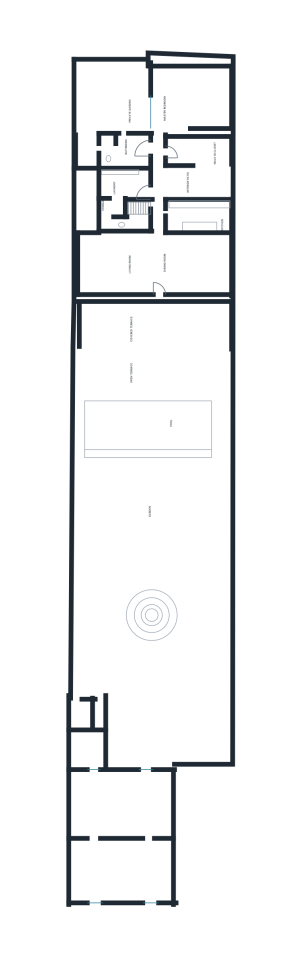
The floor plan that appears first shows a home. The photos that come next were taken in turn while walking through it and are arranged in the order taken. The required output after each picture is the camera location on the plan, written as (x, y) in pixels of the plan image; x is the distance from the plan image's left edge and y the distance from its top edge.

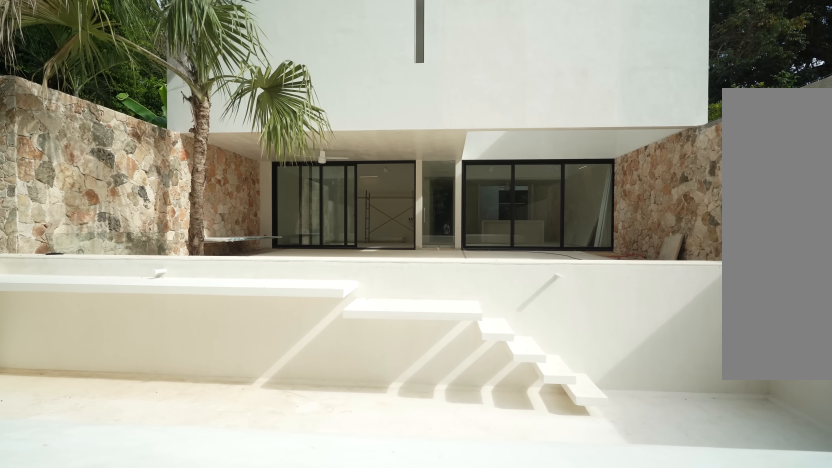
(141, 477)
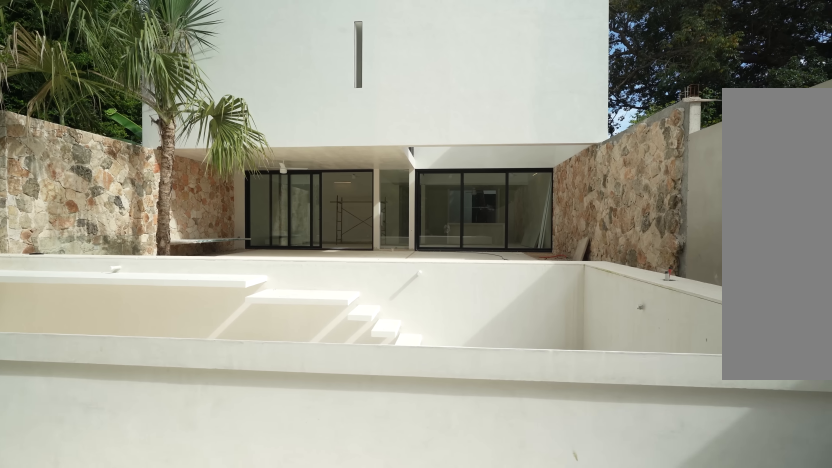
(141, 477)
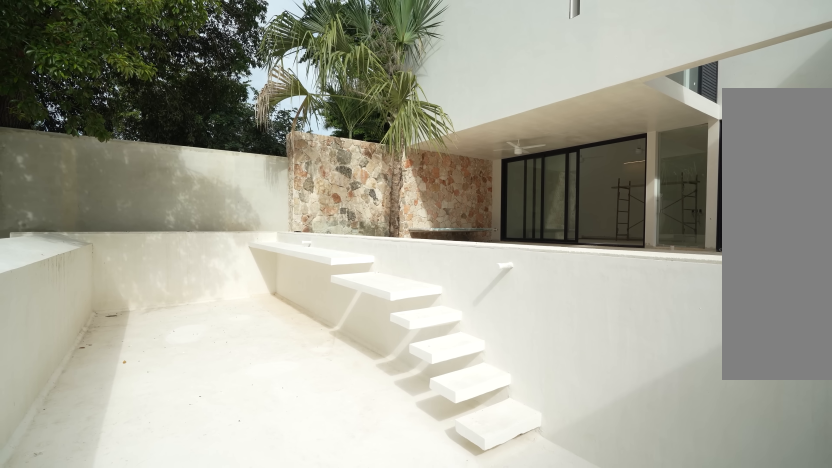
(217, 439)
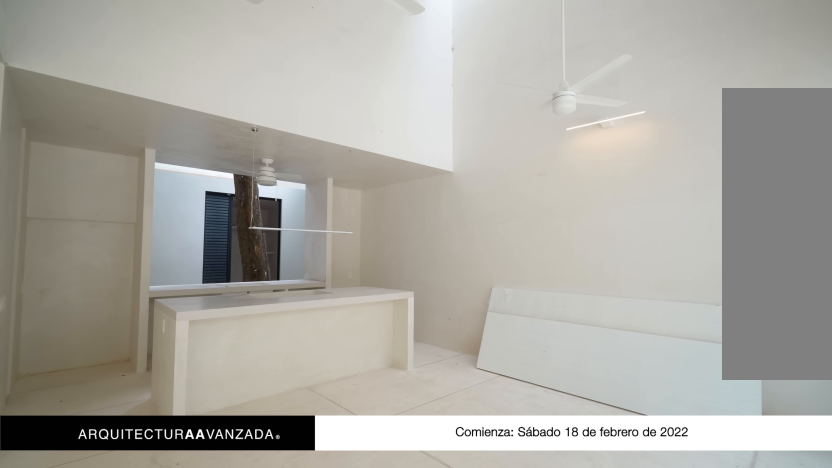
(173, 271)
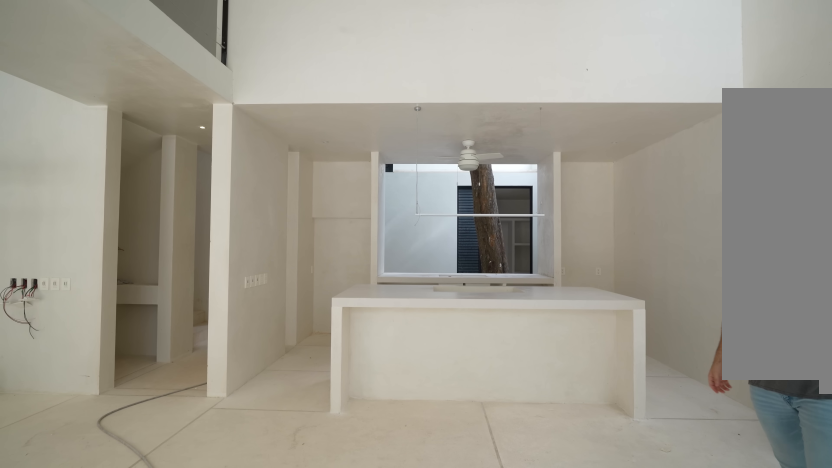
(211, 262)
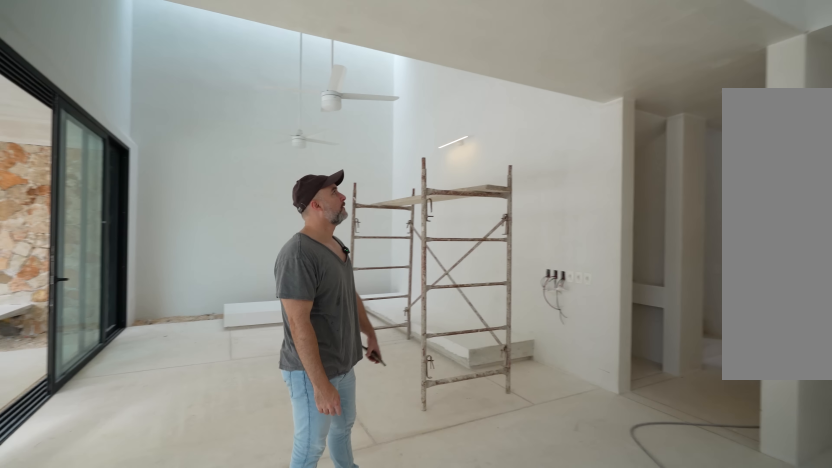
(125, 284)
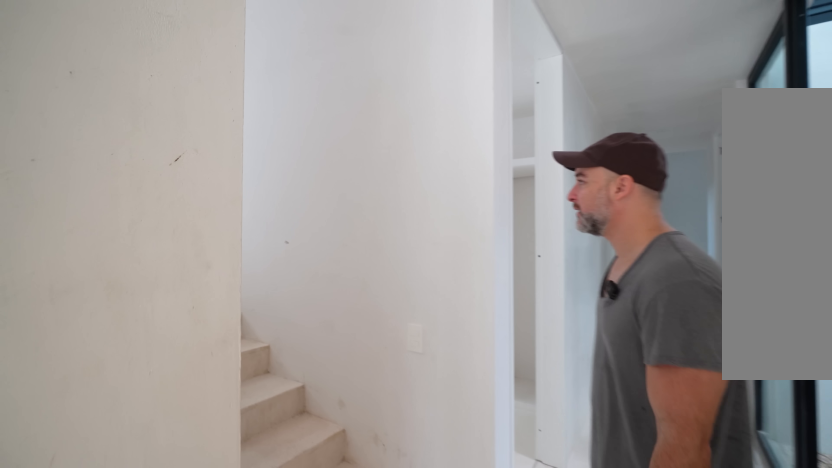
(154, 227)
